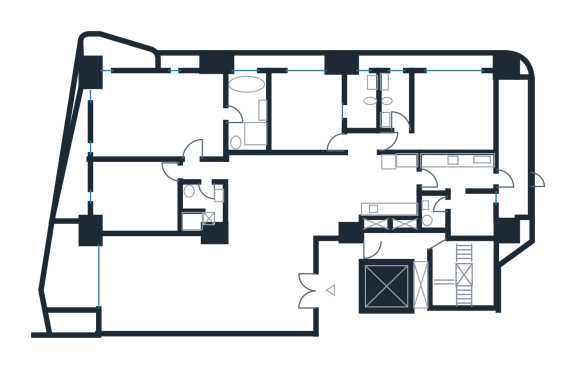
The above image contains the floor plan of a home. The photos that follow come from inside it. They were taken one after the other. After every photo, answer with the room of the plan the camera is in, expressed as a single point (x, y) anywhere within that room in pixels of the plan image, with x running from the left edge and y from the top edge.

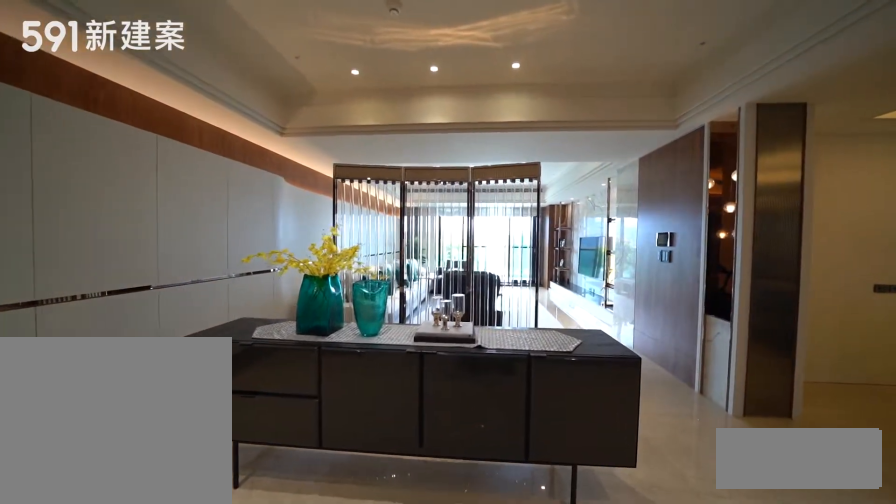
(280, 289)
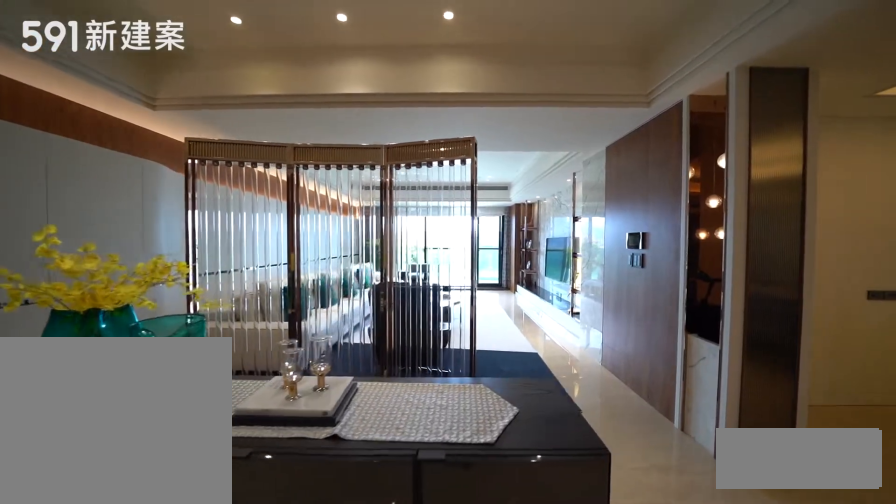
(280, 289)
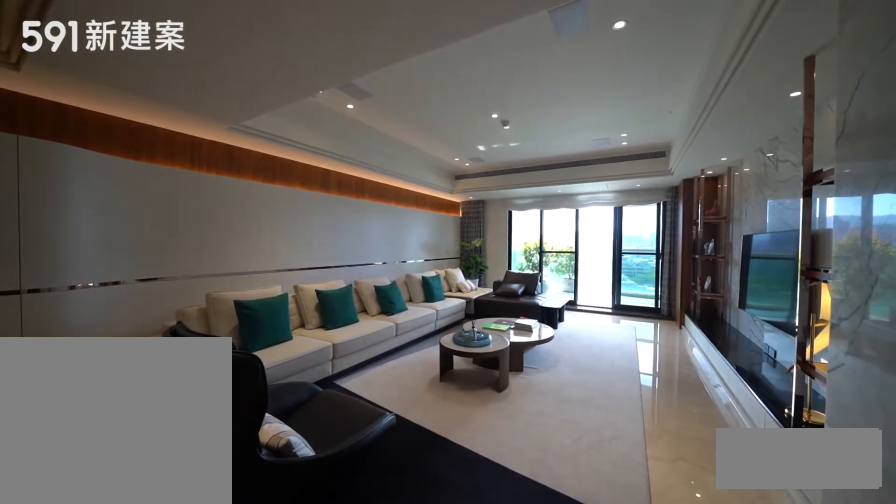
(174, 285)
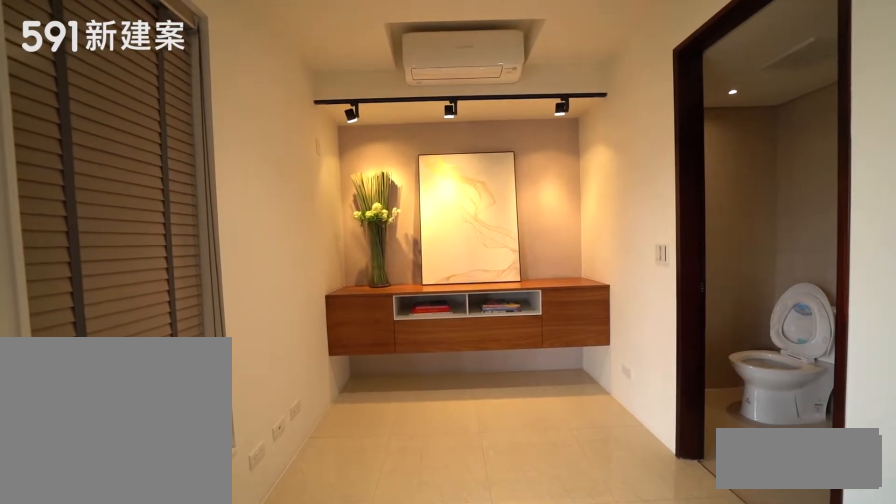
(475, 219)
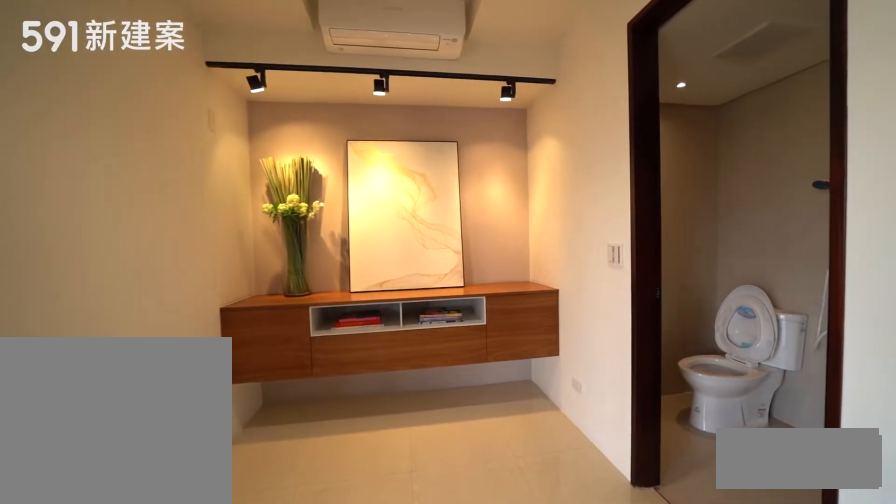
(475, 219)
